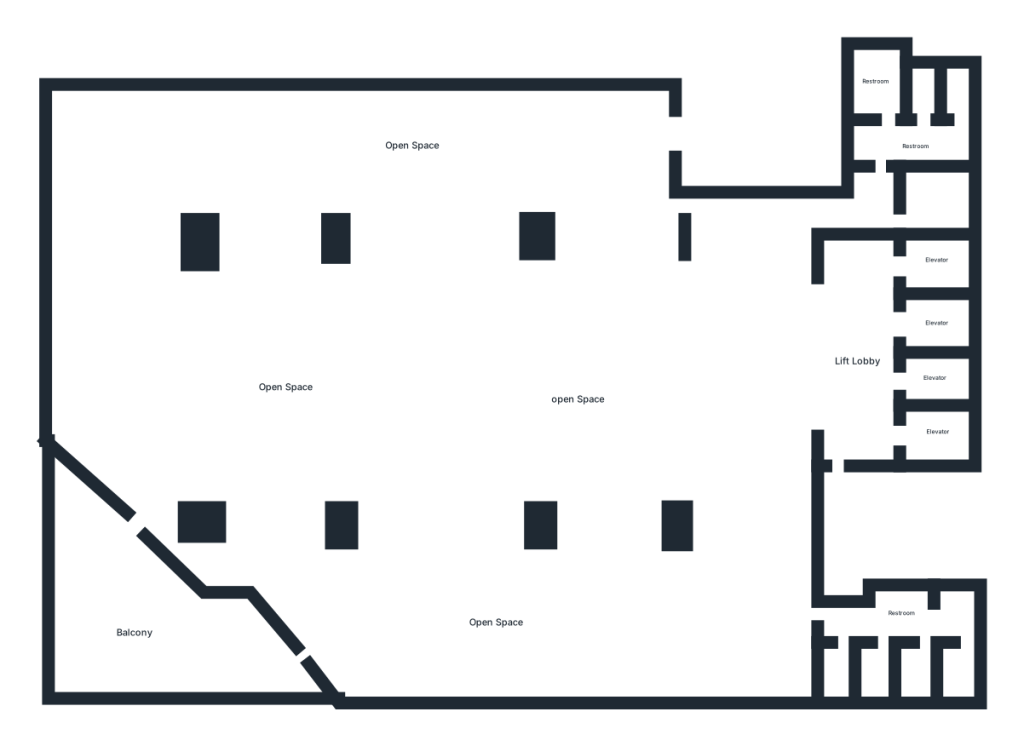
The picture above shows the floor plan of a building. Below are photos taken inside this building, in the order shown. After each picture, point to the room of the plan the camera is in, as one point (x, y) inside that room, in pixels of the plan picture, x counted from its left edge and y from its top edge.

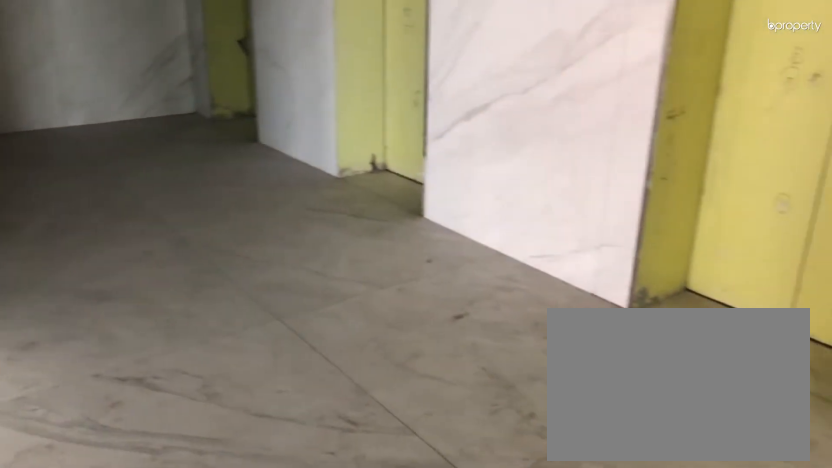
(857, 357)
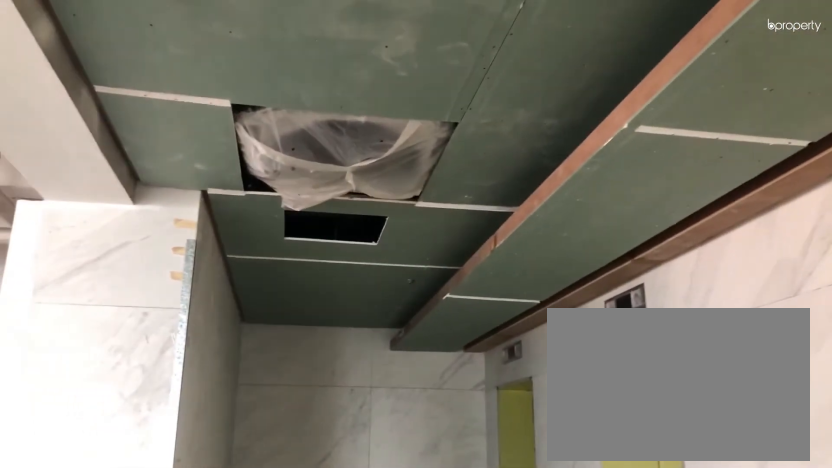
(857, 357)
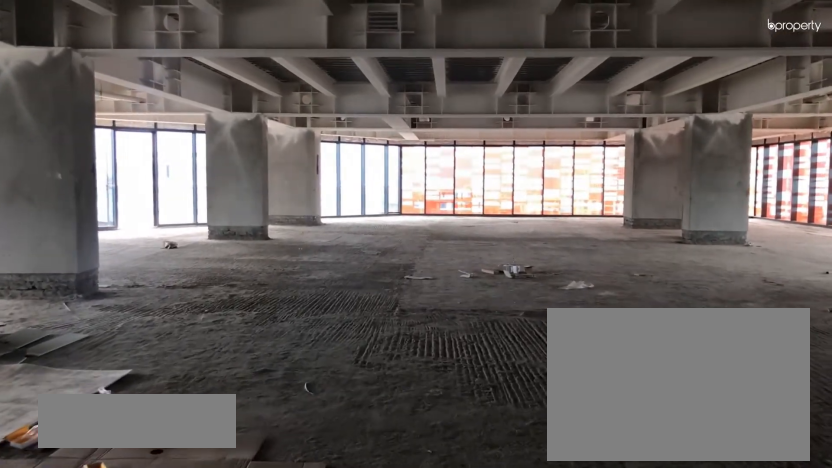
(632, 366)
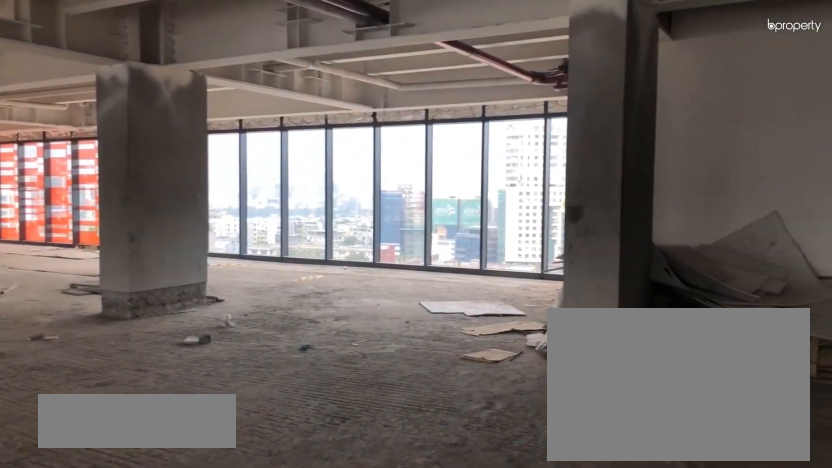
(471, 347)
